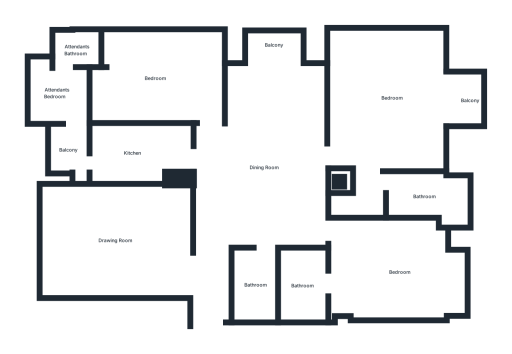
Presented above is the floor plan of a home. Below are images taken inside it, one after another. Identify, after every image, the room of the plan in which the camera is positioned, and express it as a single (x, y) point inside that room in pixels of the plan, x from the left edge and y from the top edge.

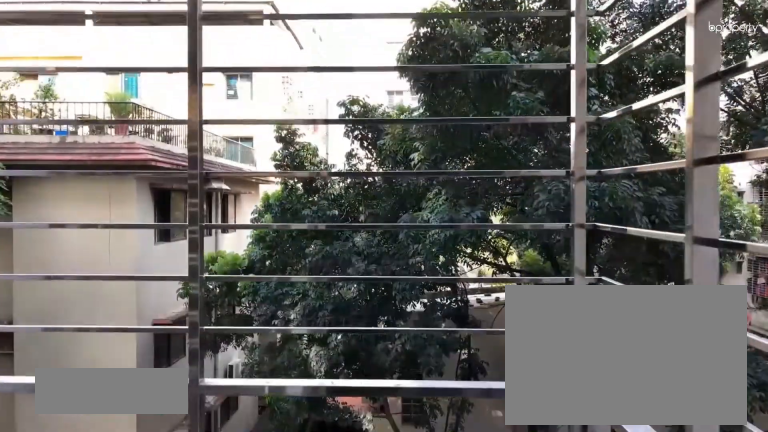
(472, 100)
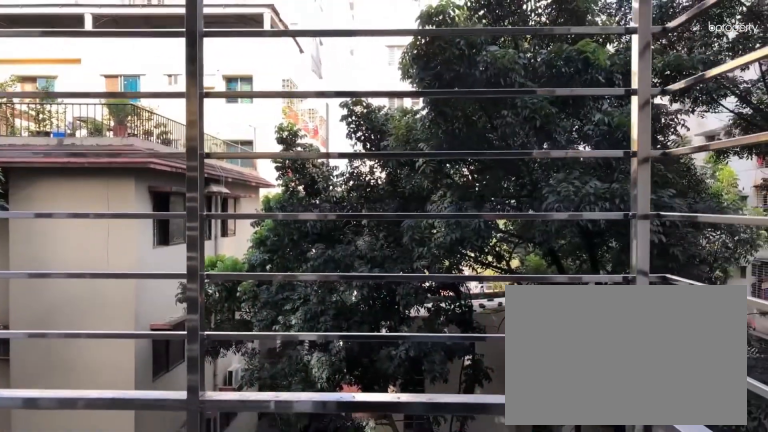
(472, 101)
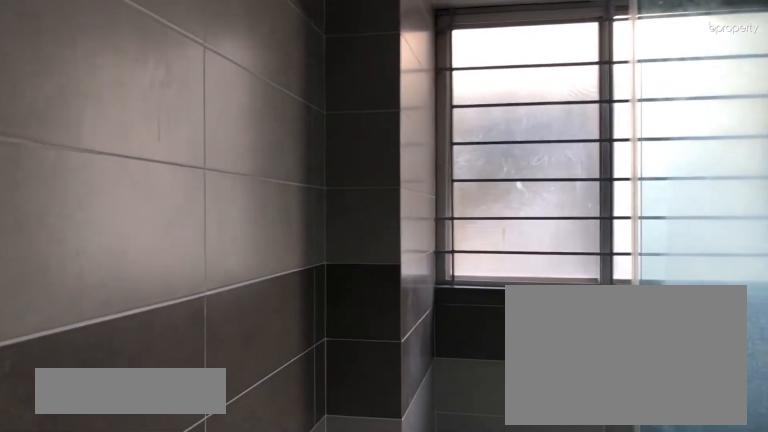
(430, 197)
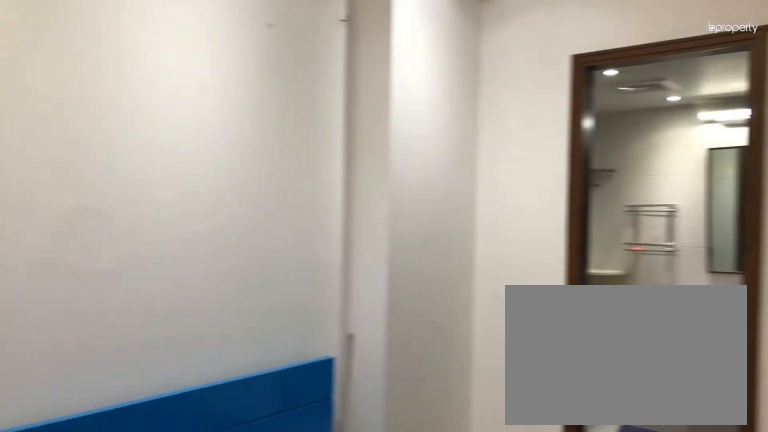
(399, 273)
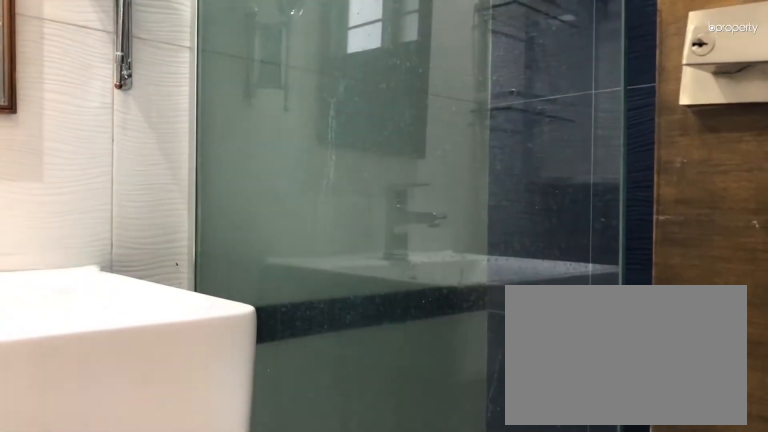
(301, 285)
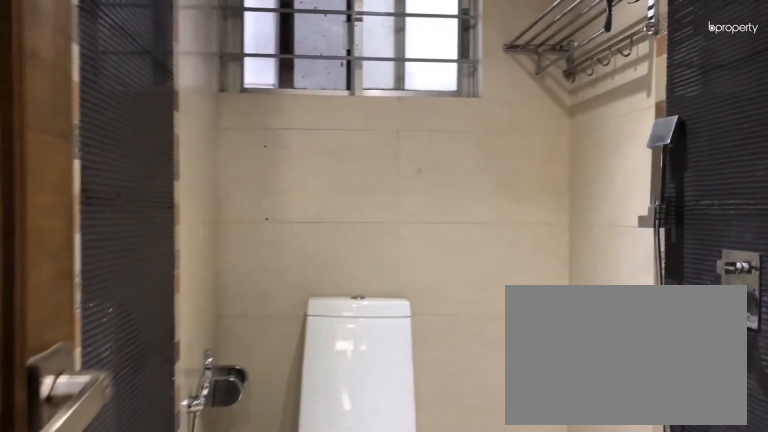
(254, 285)
